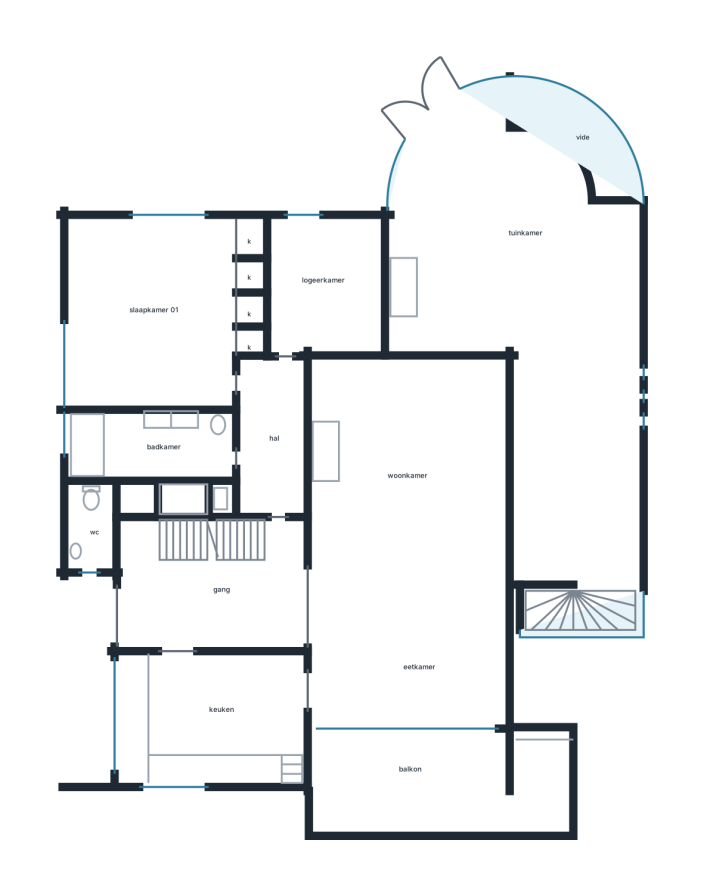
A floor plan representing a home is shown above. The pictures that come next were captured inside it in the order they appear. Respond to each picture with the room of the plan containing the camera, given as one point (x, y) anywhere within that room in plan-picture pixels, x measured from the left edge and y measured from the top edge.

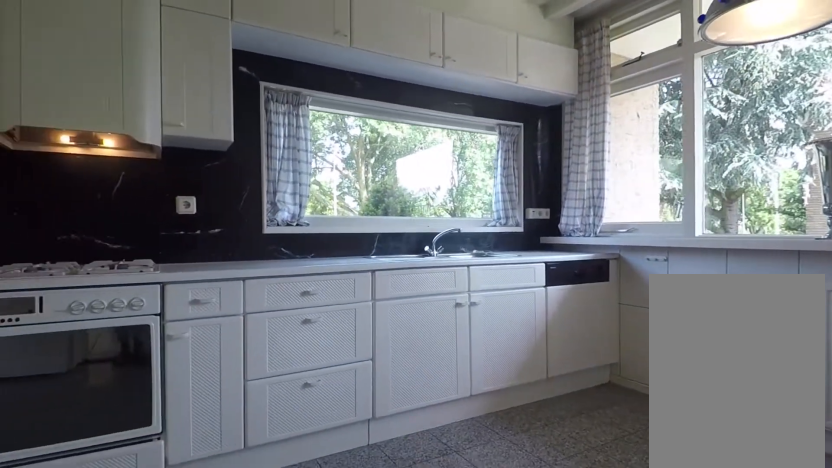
(208, 716)
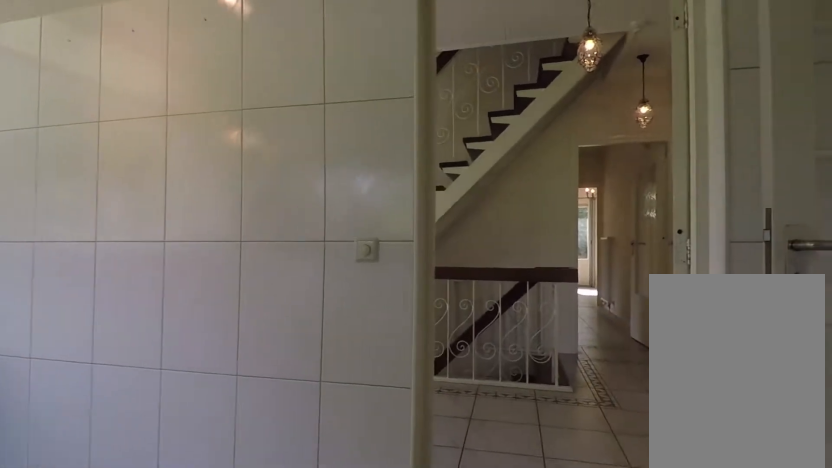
(208, 716)
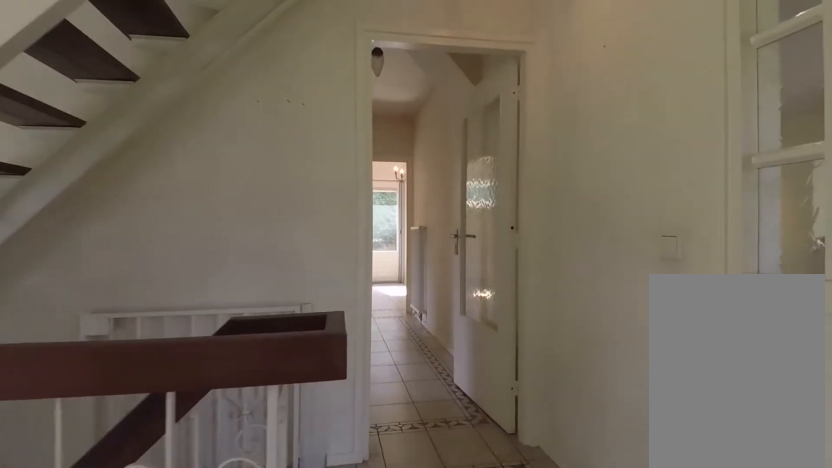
(210, 583)
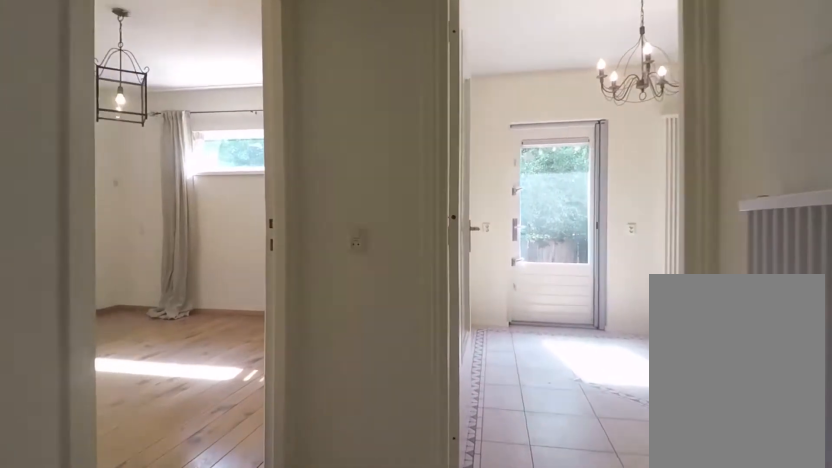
(270, 437)
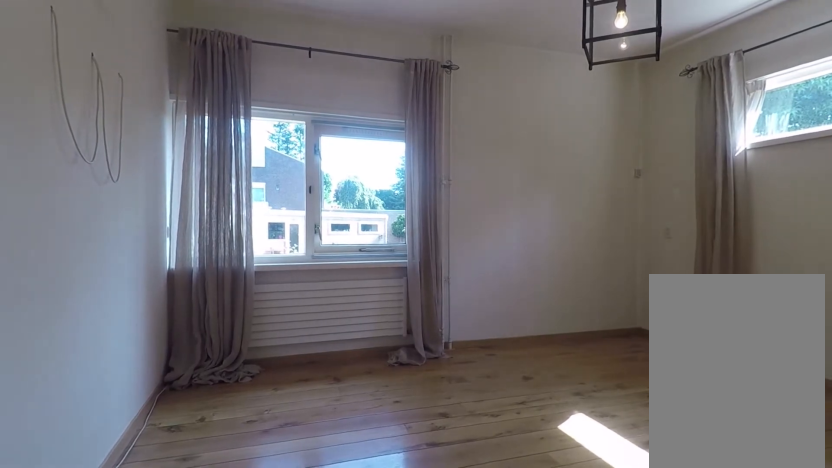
(152, 313)
